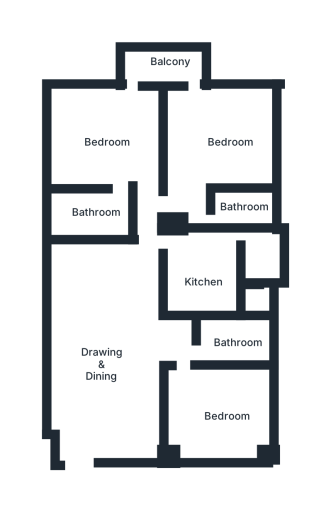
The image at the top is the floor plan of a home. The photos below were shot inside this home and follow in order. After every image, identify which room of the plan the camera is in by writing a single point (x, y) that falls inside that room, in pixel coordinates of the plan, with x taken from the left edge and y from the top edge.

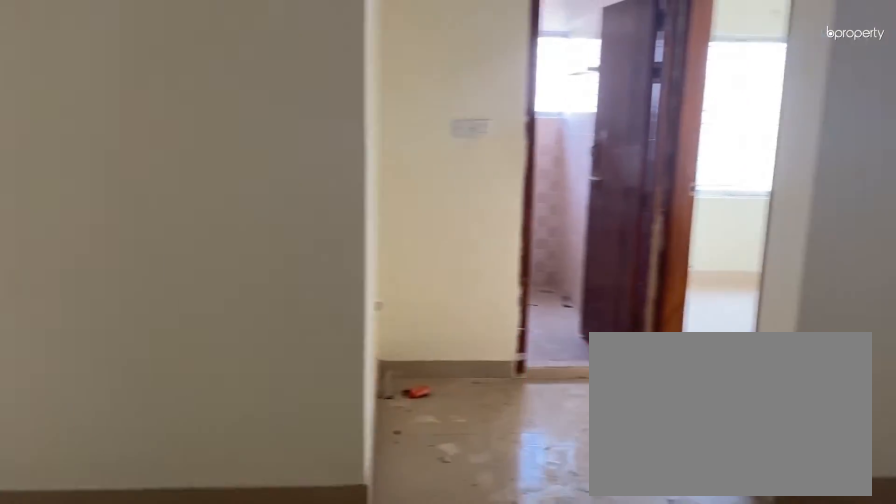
(113, 359)
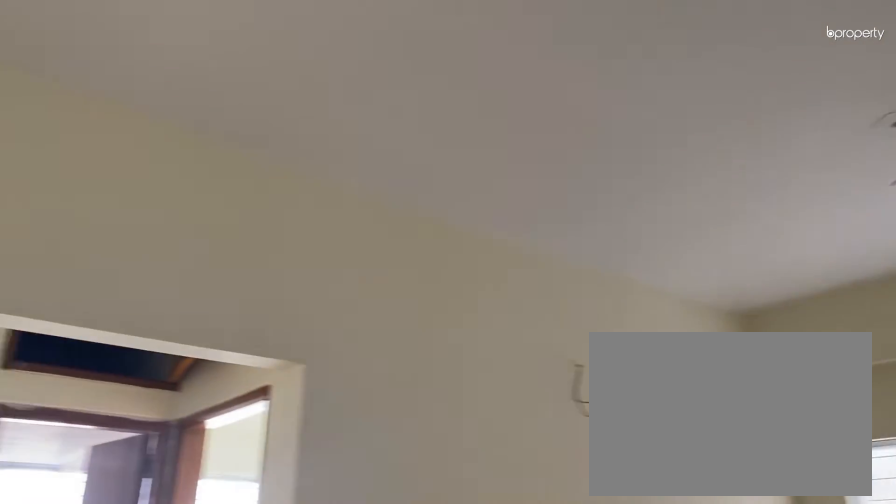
(113, 359)
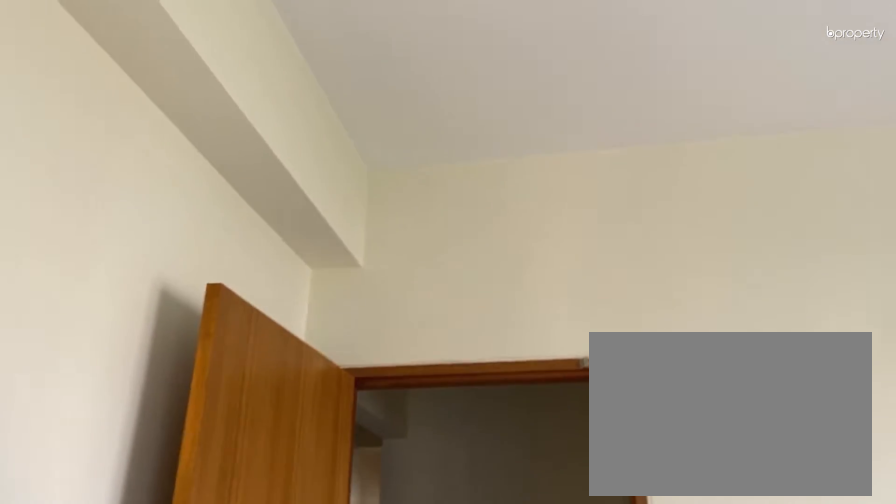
(226, 416)
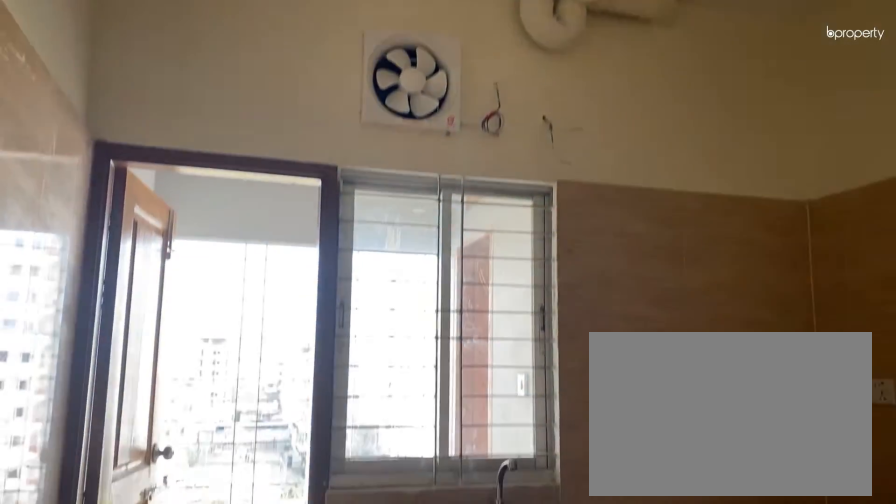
(201, 280)
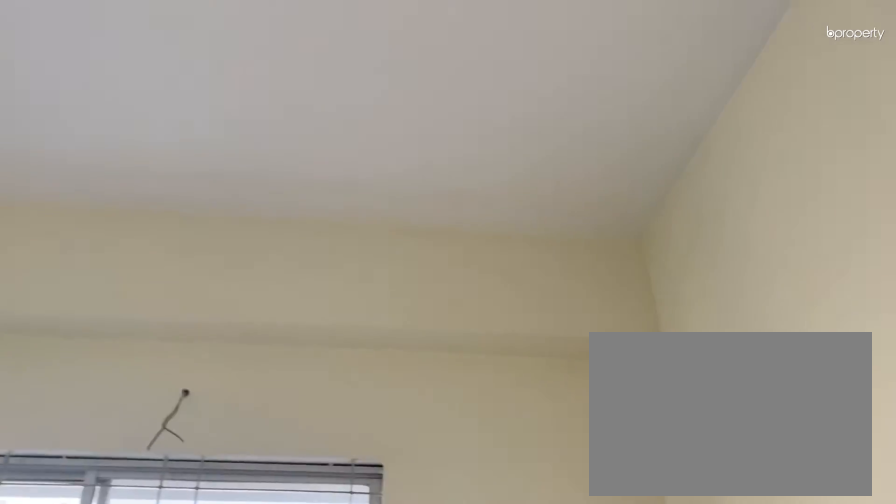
(232, 140)
